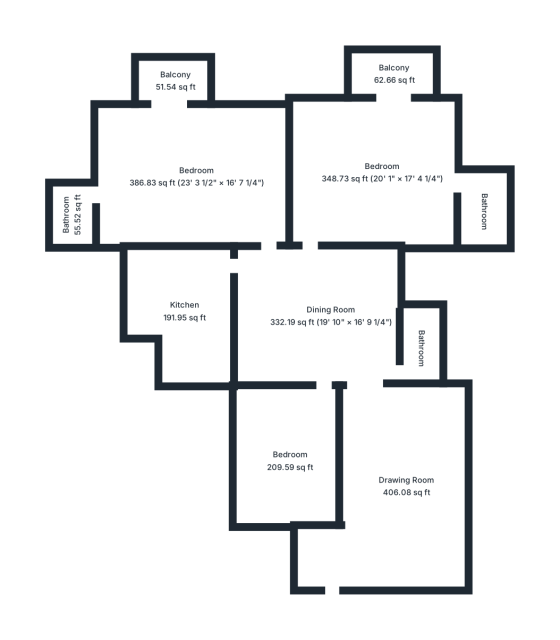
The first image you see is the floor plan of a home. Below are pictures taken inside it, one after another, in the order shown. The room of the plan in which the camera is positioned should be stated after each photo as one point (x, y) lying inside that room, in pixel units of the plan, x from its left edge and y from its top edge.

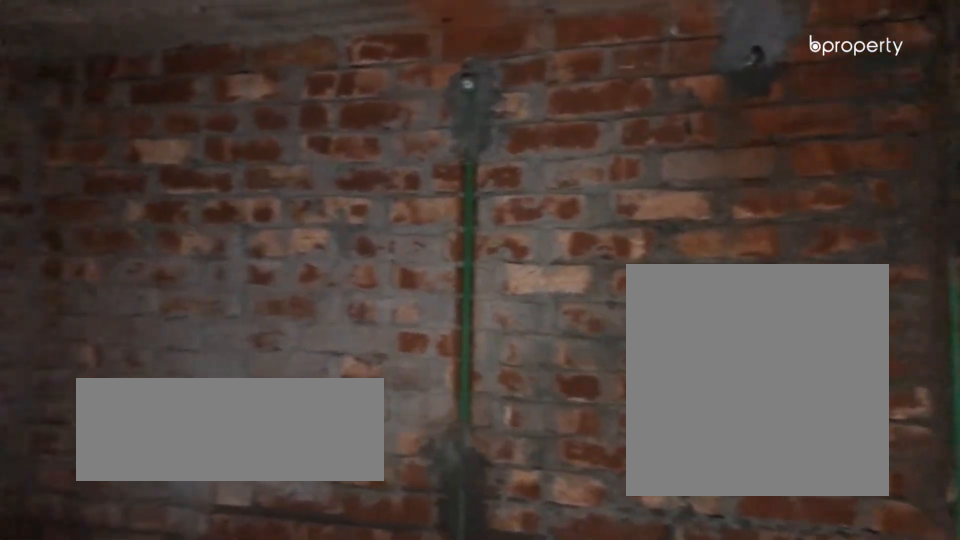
(421, 347)
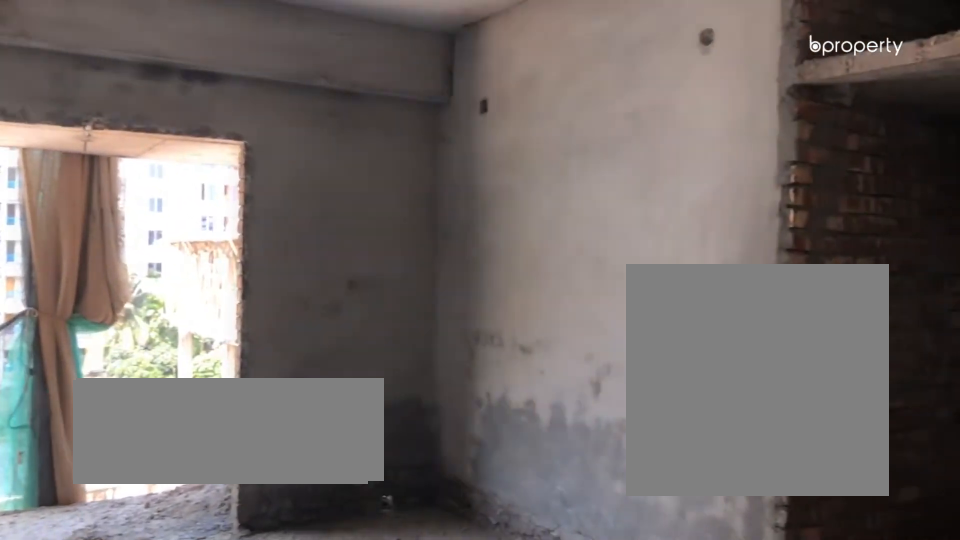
(387, 175)
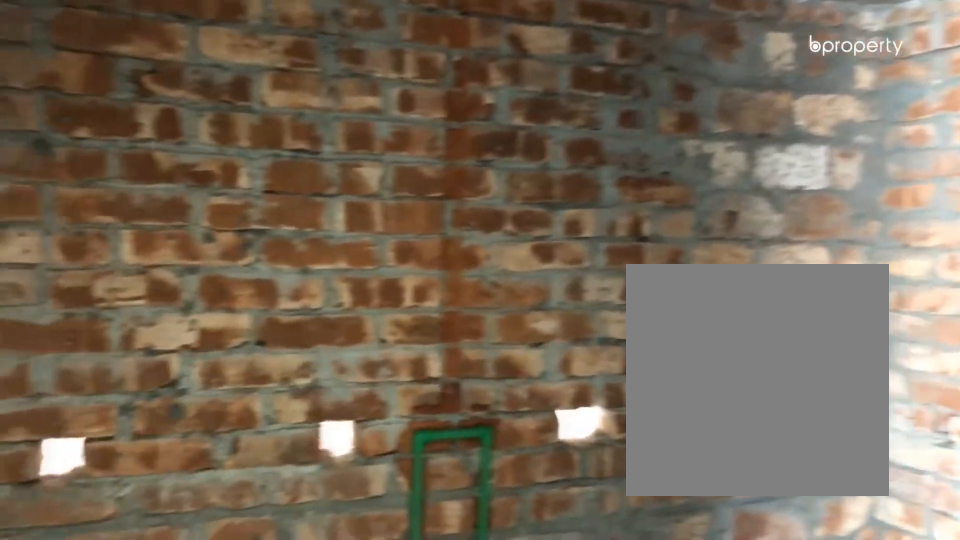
(481, 209)
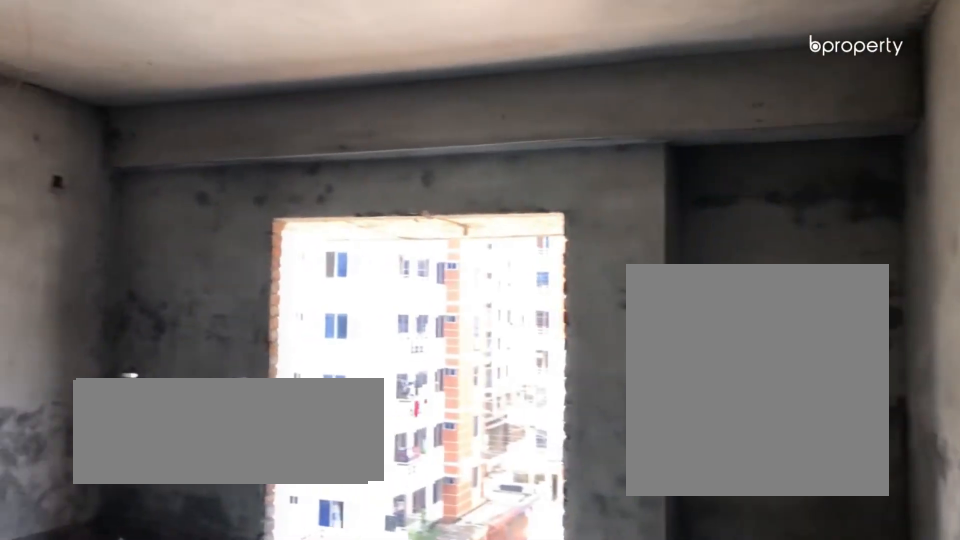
(197, 179)
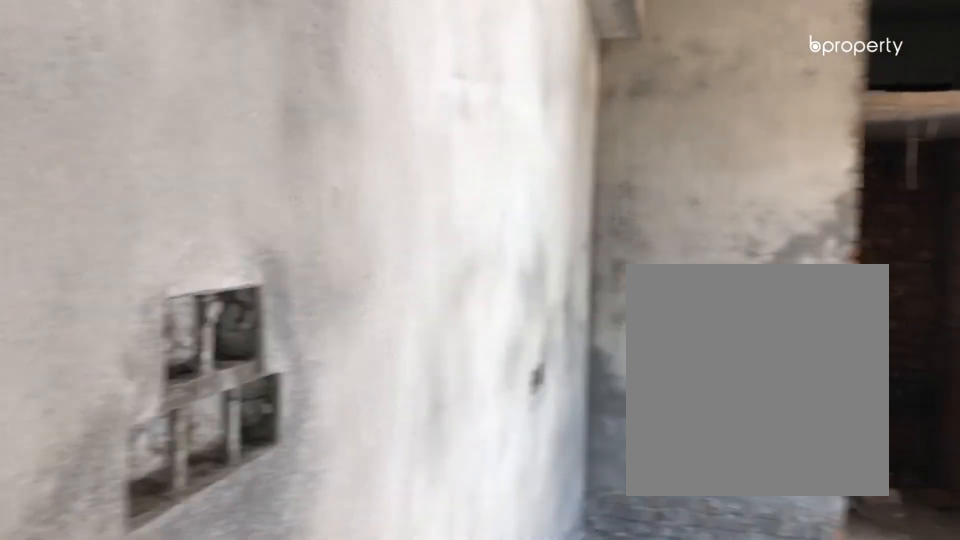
(197, 179)
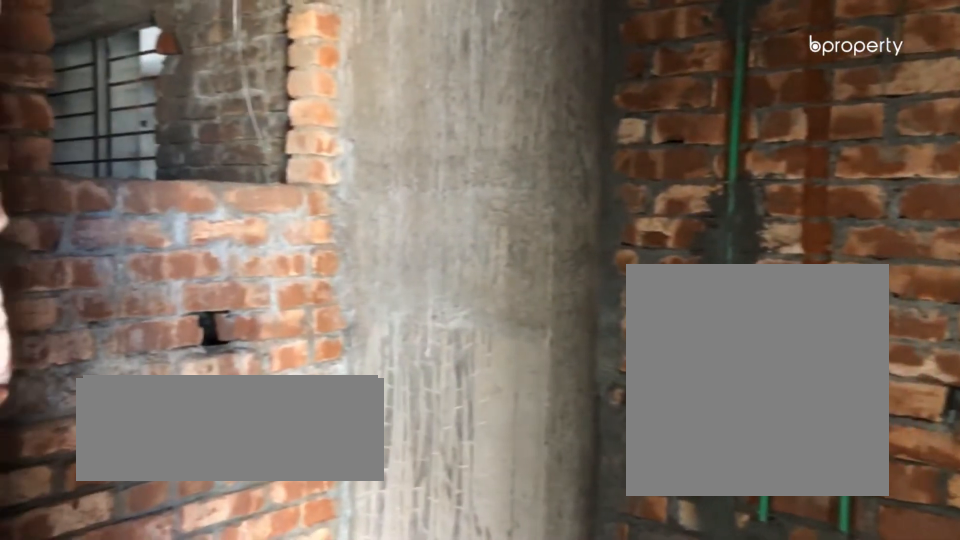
(76, 213)
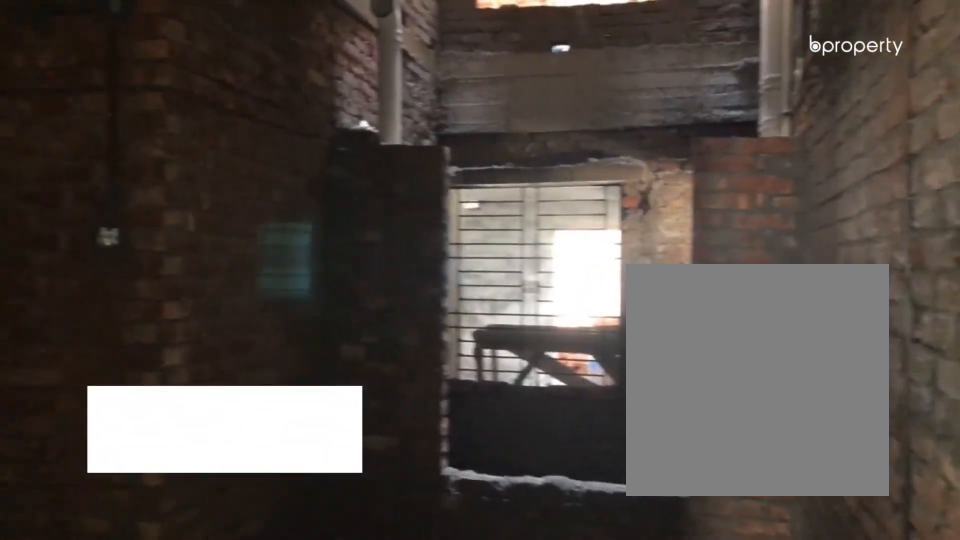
(187, 310)
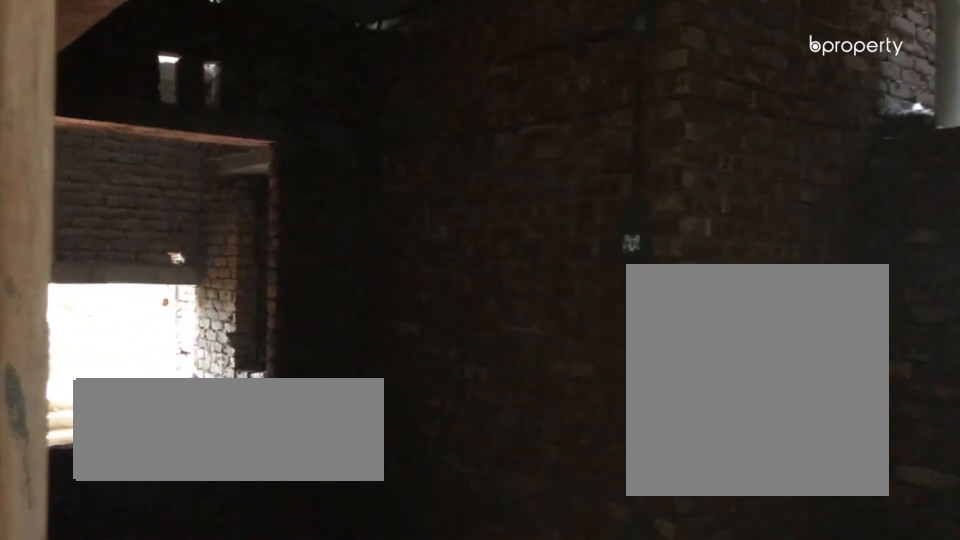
(187, 310)
